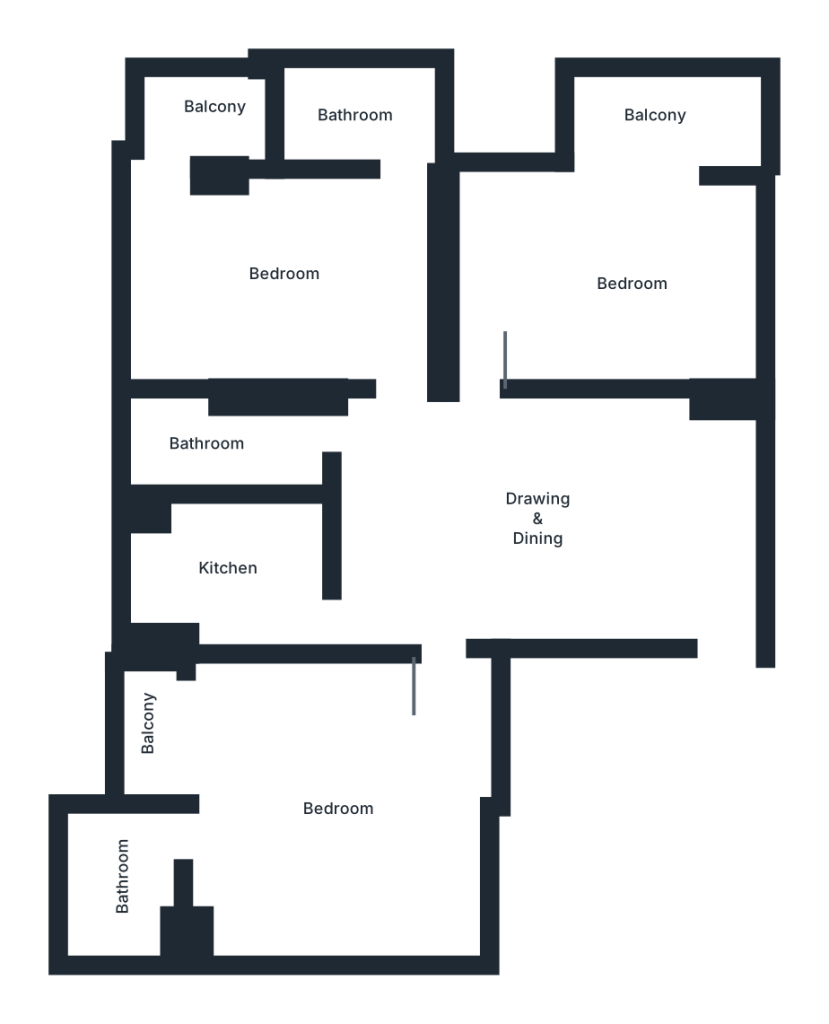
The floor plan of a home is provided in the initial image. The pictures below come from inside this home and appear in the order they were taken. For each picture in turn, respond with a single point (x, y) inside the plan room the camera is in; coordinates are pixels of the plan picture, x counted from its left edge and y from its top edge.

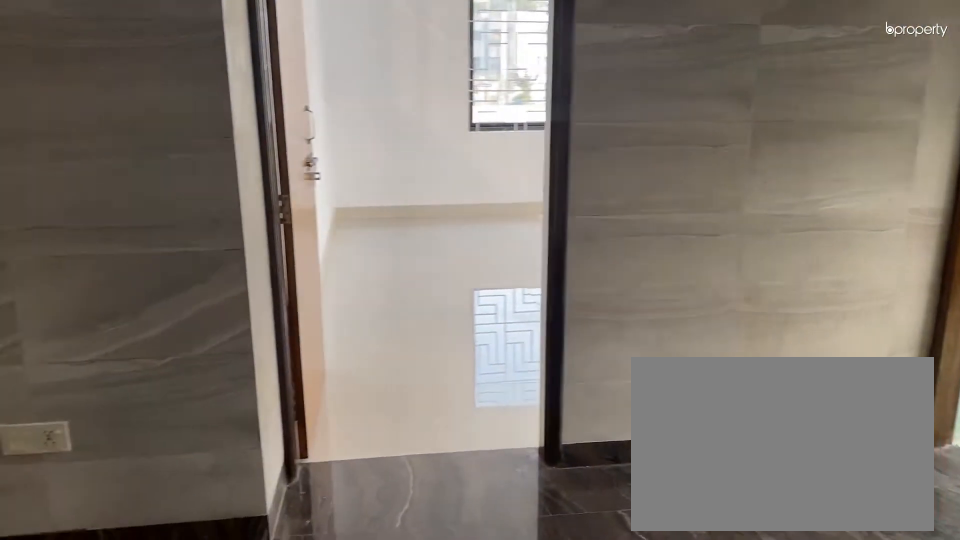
(541, 498)
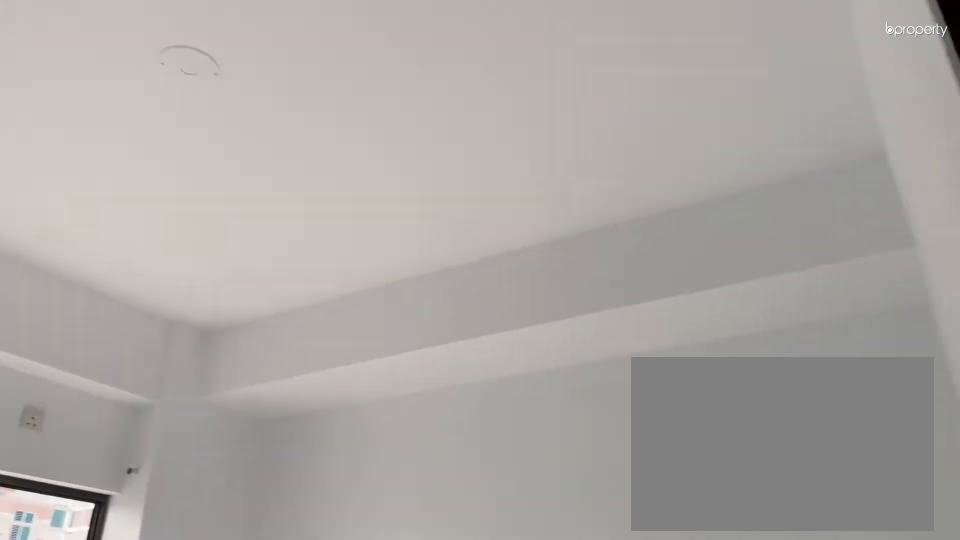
(638, 280)
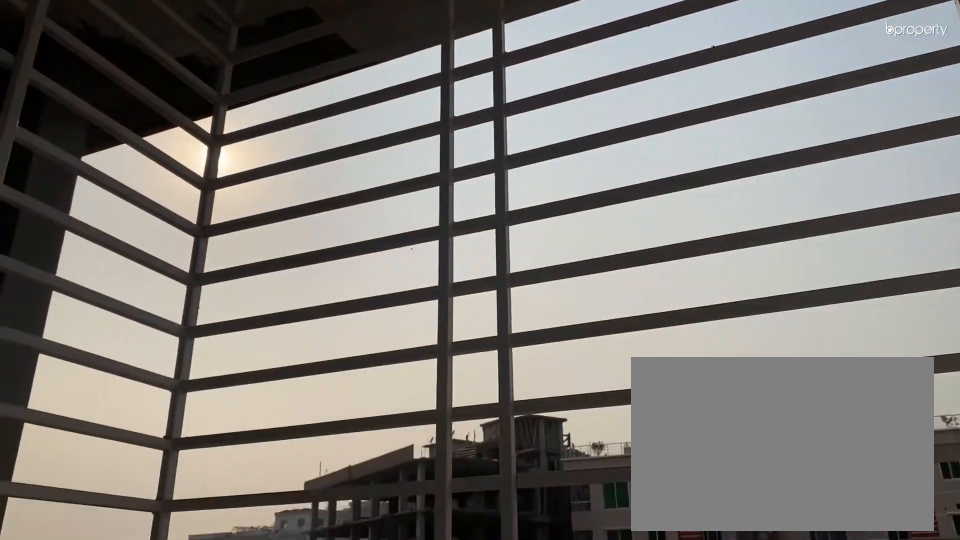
(657, 121)
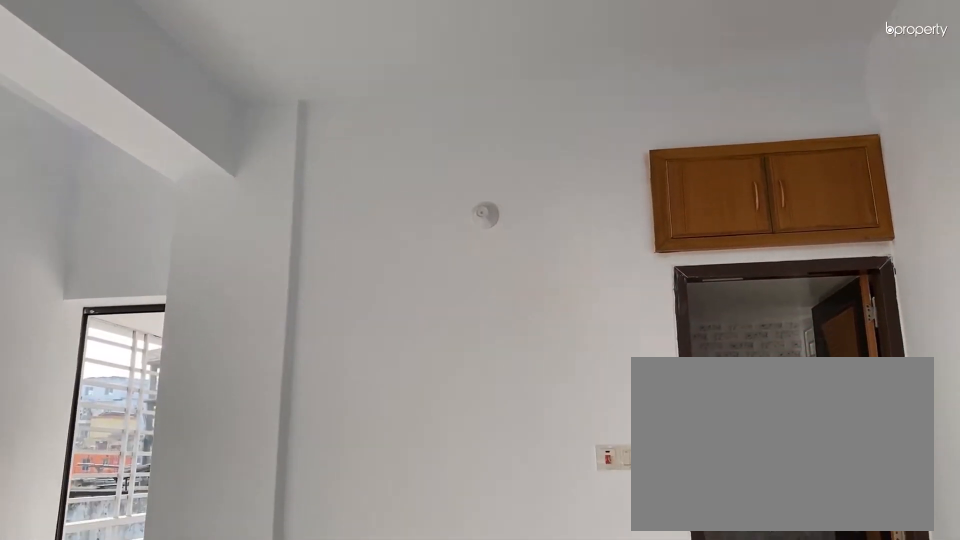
(292, 269)
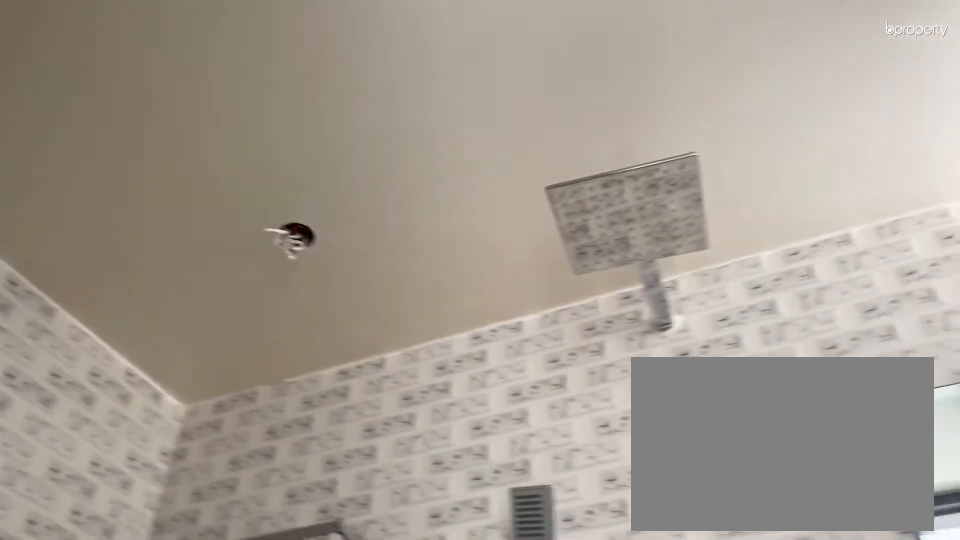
(354, 109)
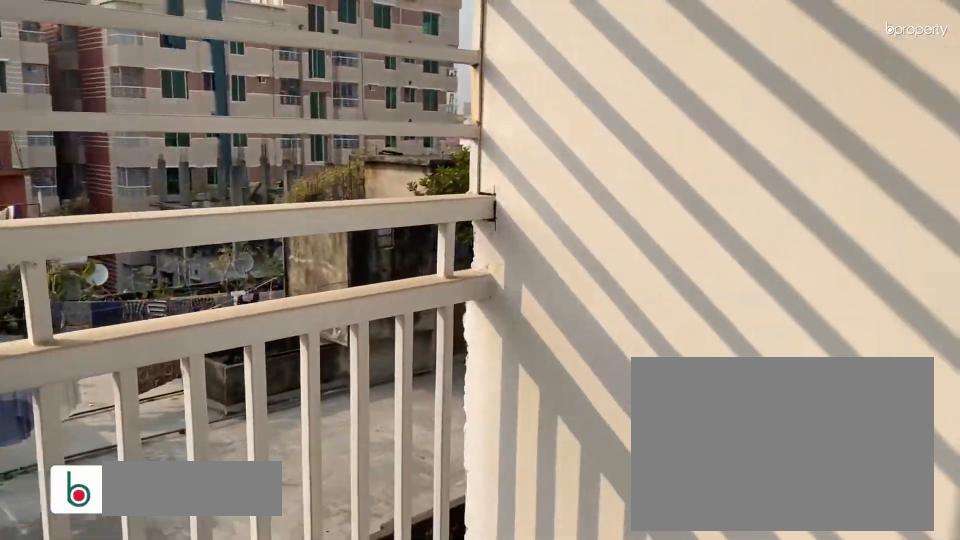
(210, 109)
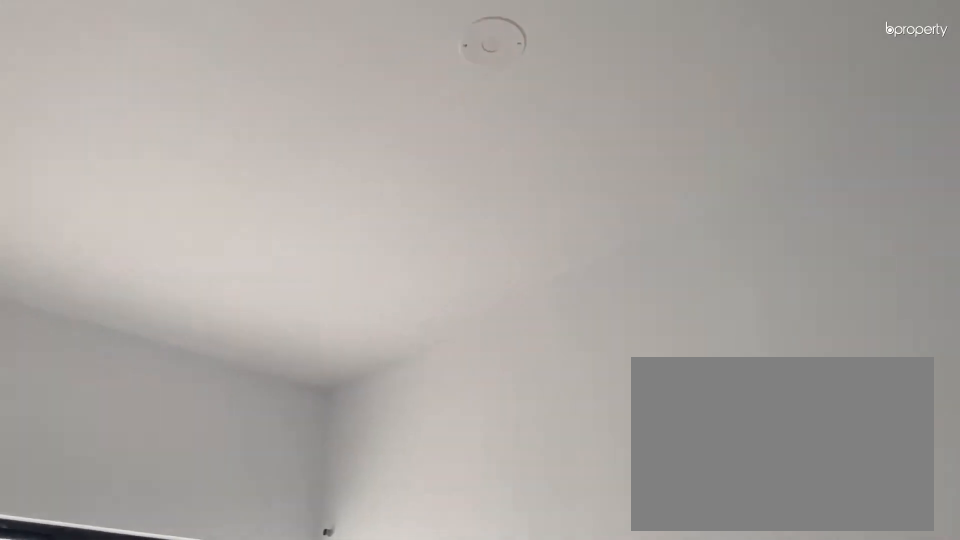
(342, 812)
